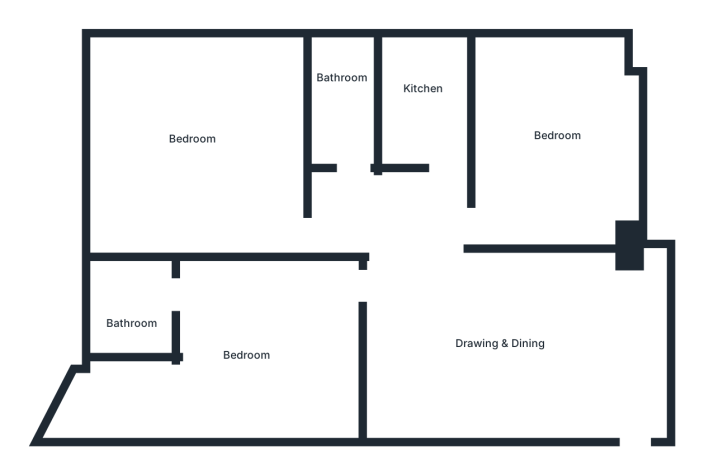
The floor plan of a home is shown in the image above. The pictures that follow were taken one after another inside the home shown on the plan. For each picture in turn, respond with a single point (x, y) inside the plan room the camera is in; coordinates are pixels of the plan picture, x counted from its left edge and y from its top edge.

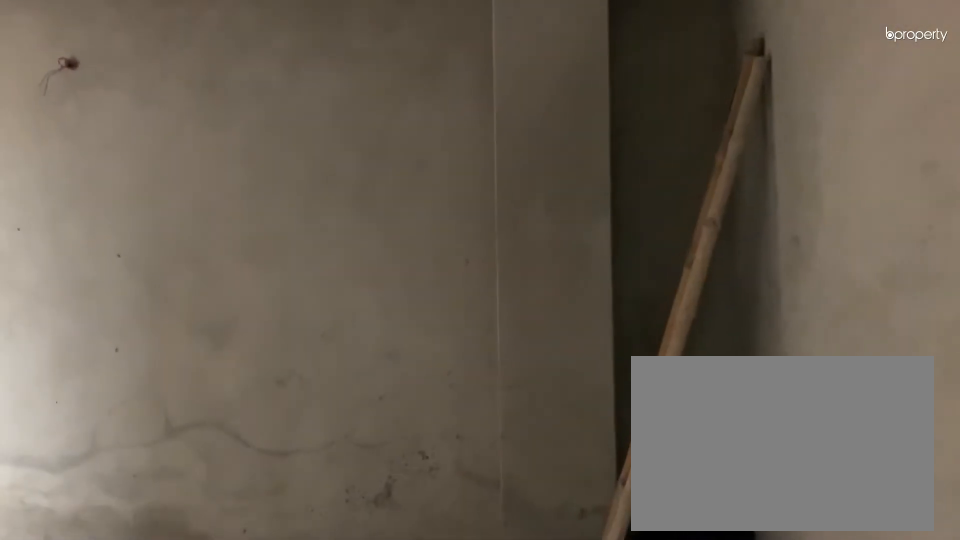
(638, 392)
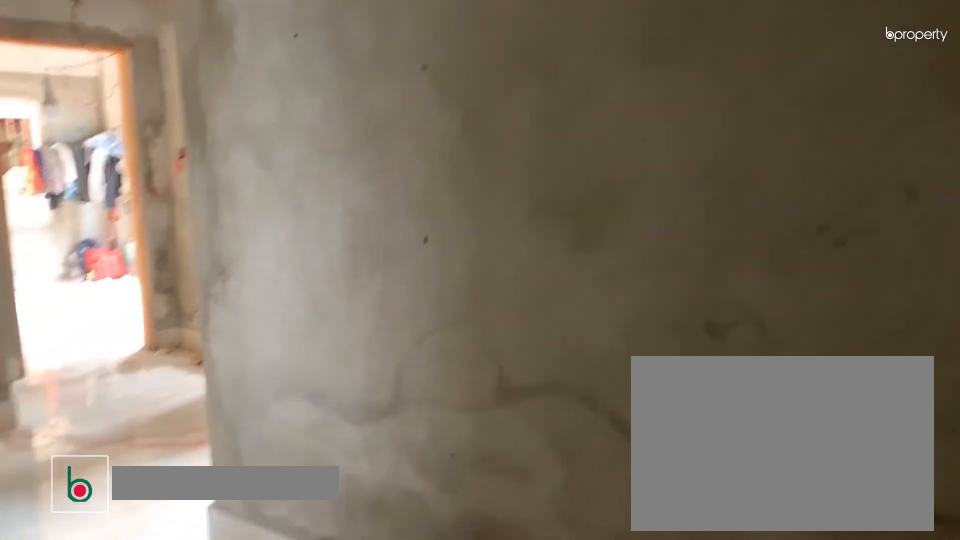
(512, 343)
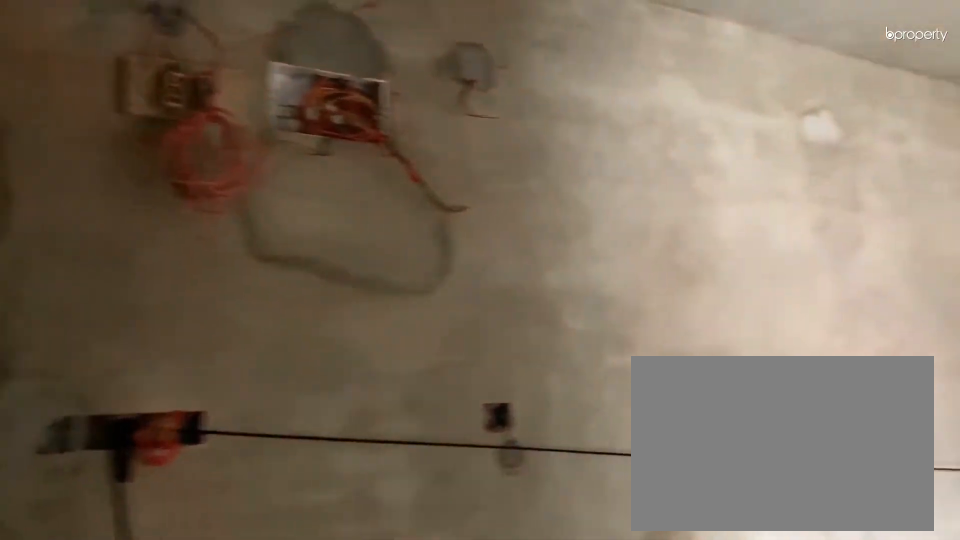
(512, 343)
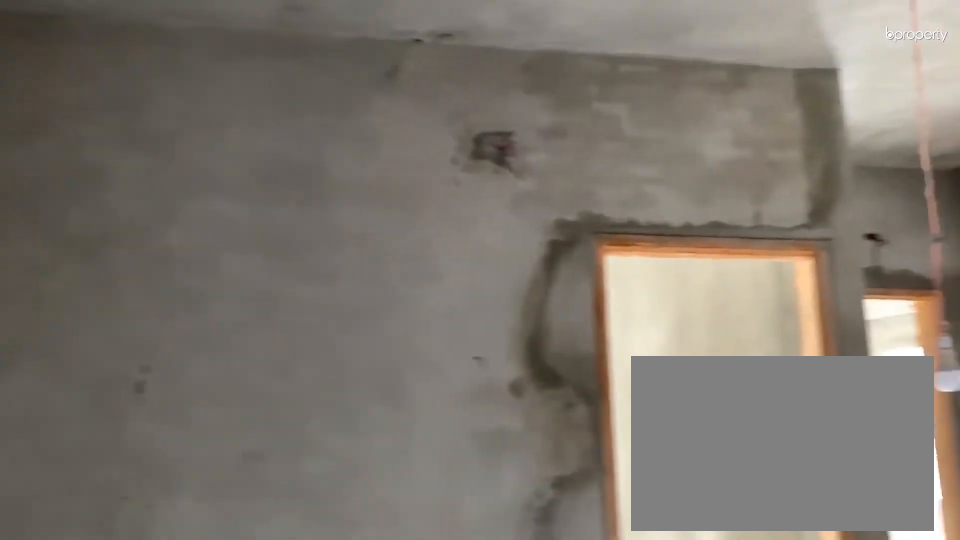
(399, 347)
